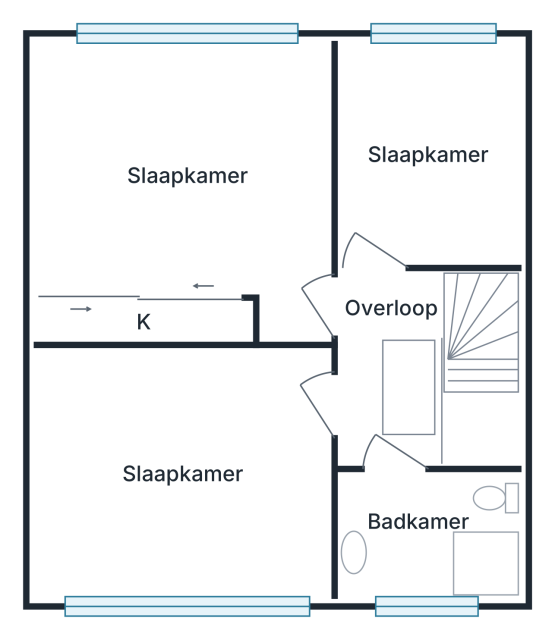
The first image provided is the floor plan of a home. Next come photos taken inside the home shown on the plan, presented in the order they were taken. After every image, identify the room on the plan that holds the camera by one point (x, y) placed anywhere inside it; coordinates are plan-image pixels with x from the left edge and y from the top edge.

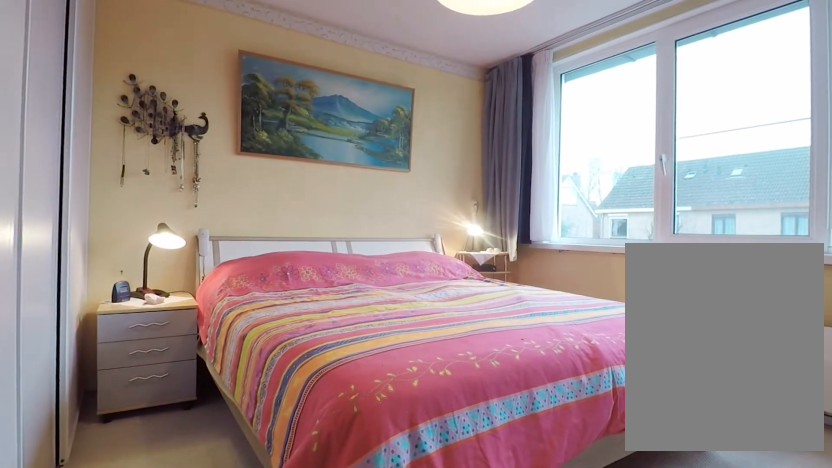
(180, 182)
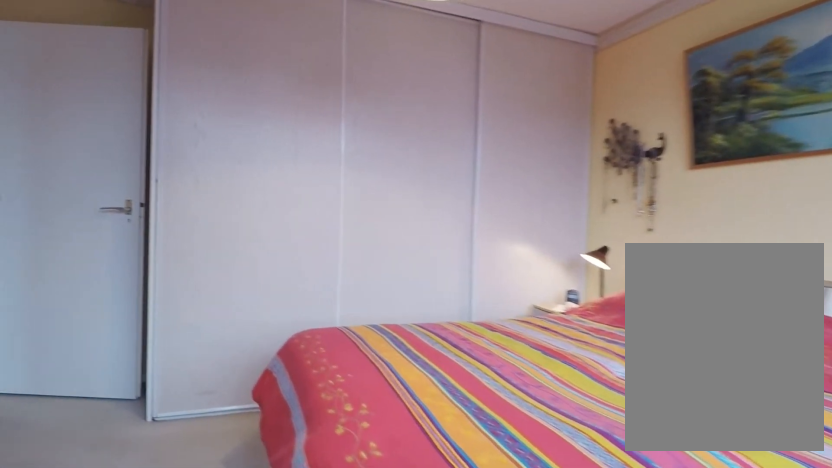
(180, 182)
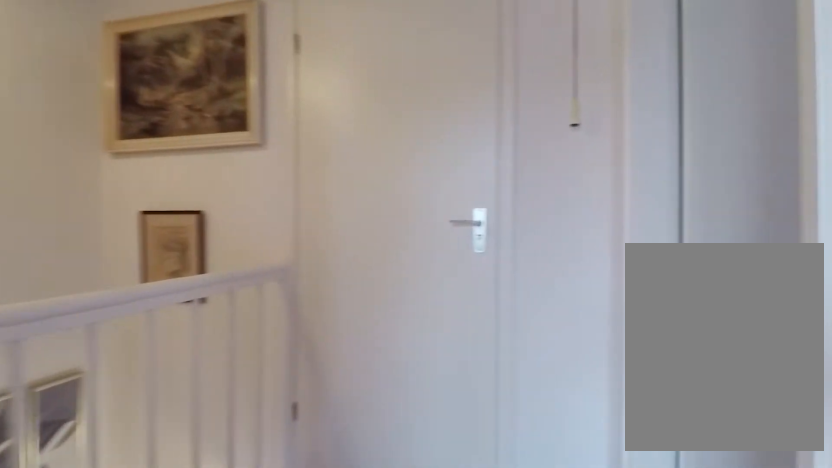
(385, 361)
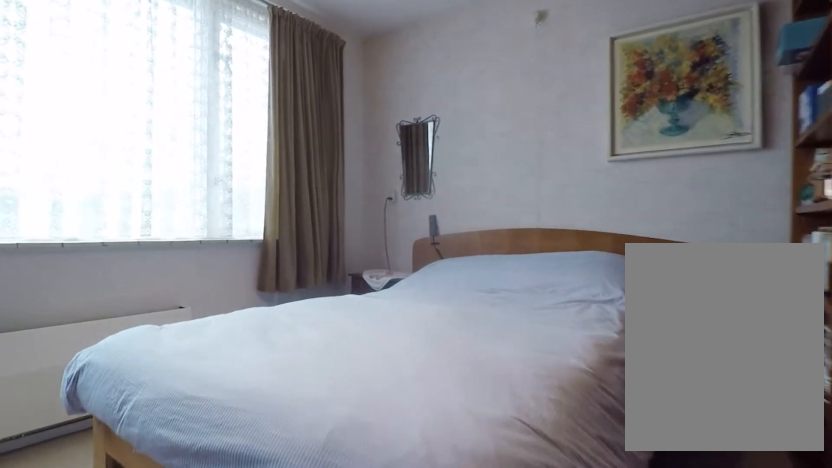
(184, 472)
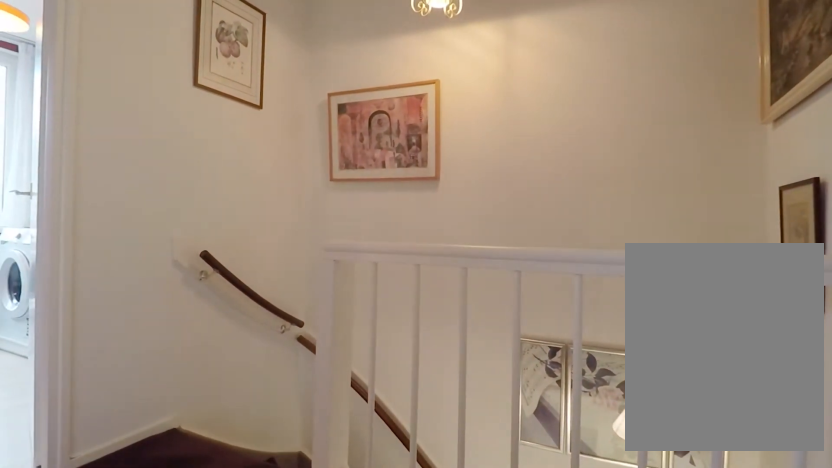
(385, 361)
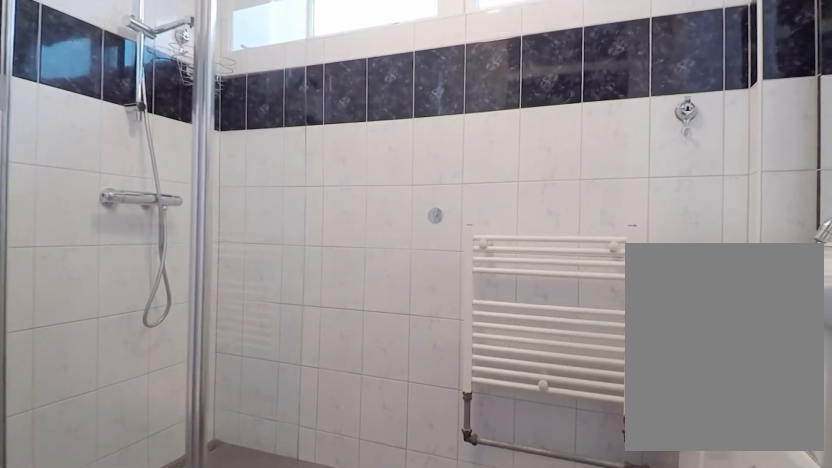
(428, 534)
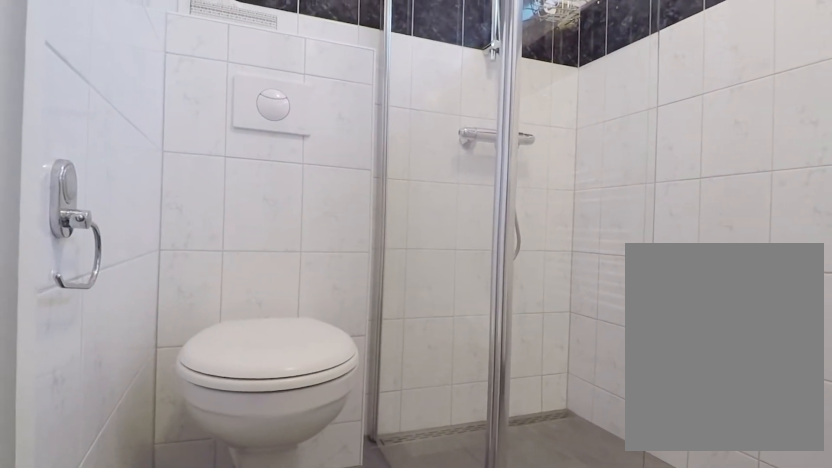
(428, 534)
